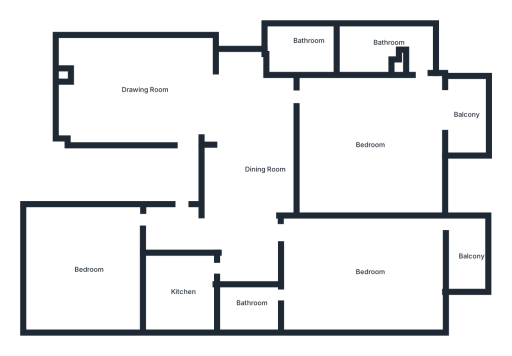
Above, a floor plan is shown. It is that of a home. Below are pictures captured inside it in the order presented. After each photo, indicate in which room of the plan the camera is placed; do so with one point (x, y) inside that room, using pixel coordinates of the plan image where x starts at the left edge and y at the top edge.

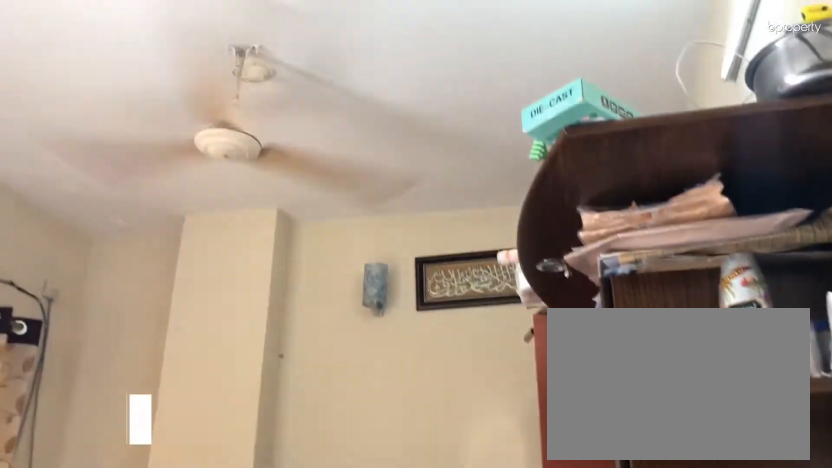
(376, 148)
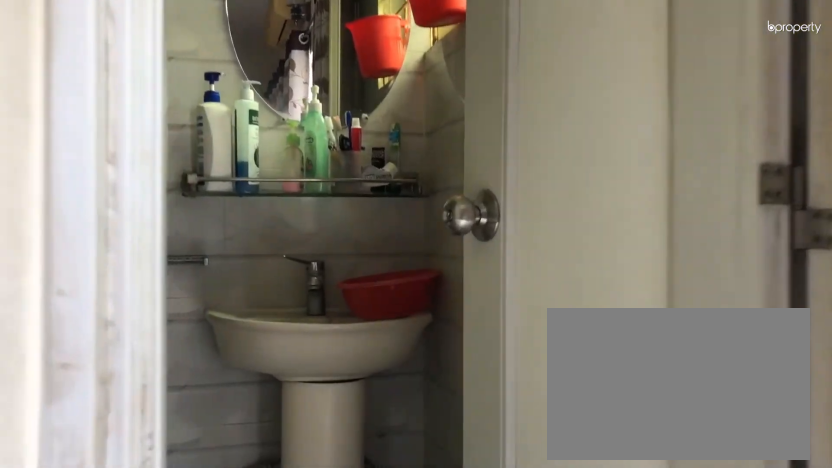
(404, 53)
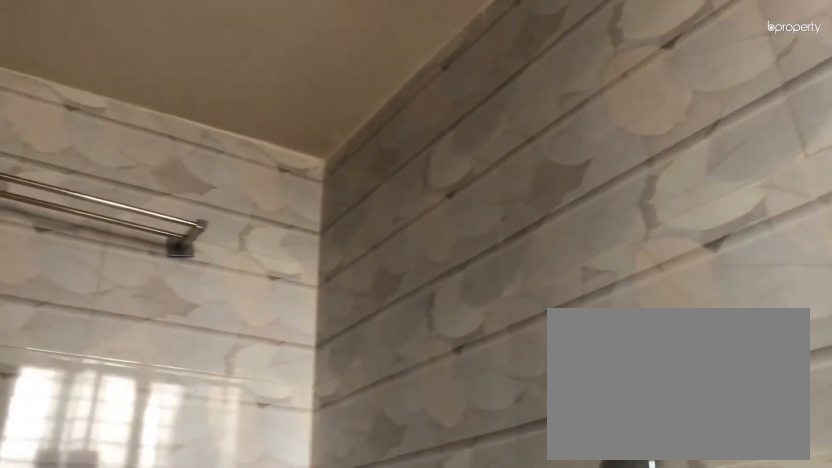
(379, 51)
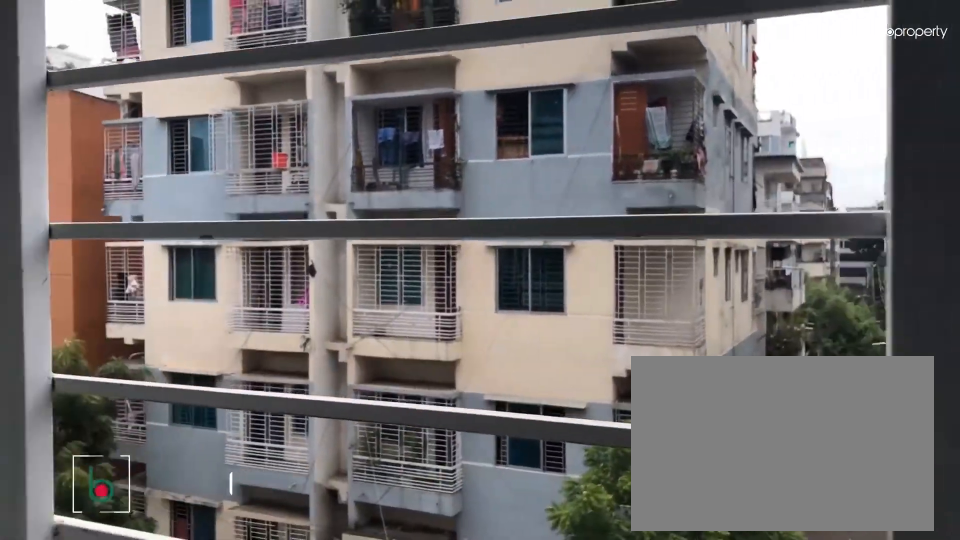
(463, 119)
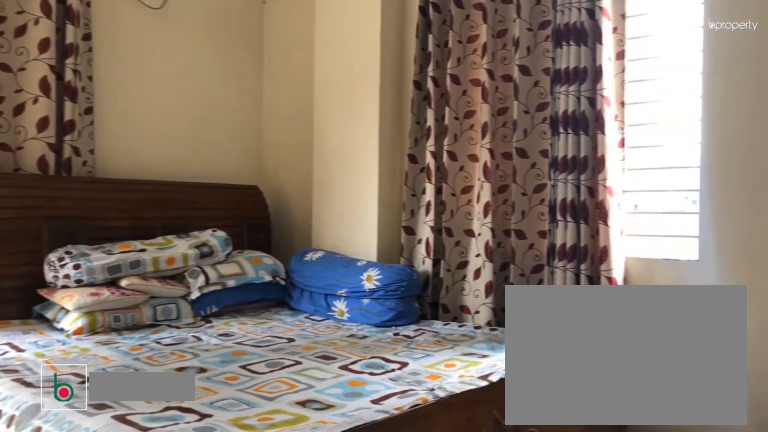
(357, 276)
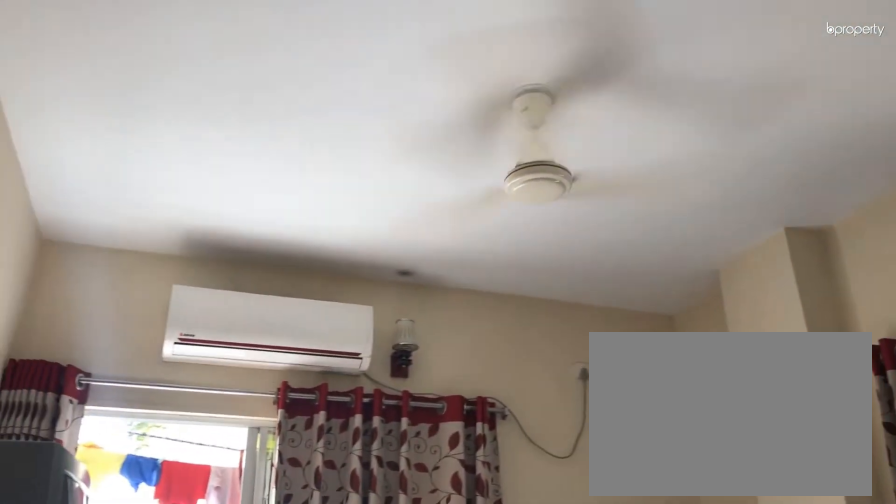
(356, 276)
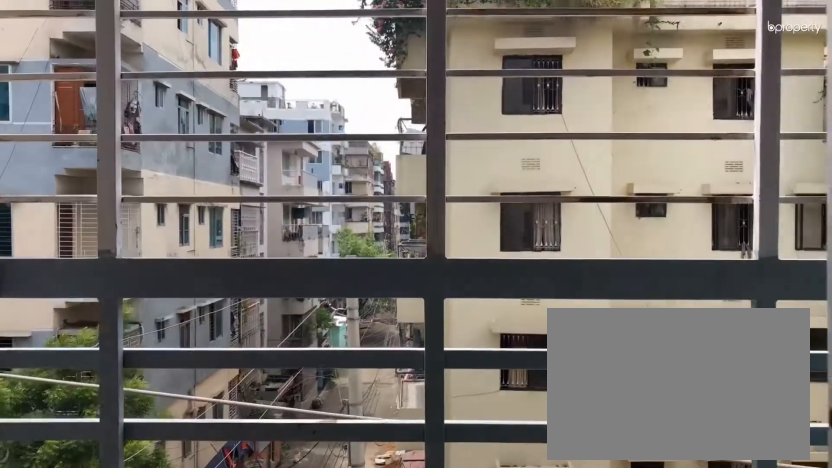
(468, 255)
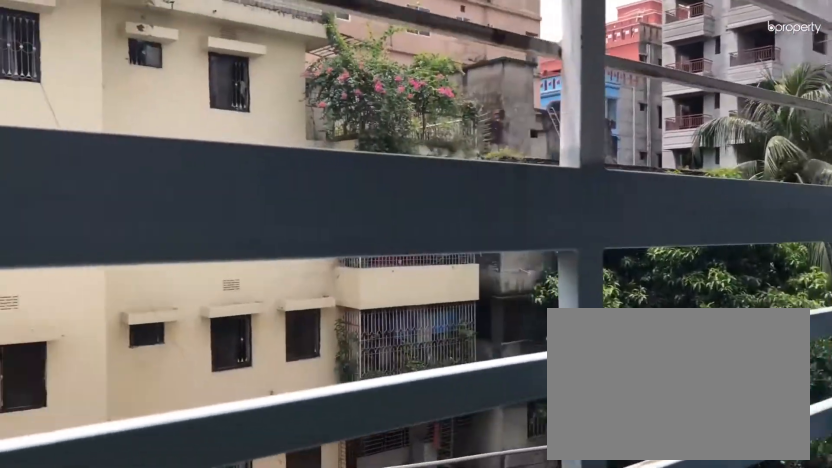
(468, 255)
